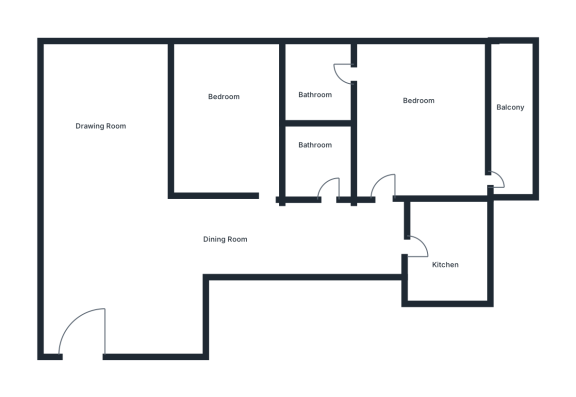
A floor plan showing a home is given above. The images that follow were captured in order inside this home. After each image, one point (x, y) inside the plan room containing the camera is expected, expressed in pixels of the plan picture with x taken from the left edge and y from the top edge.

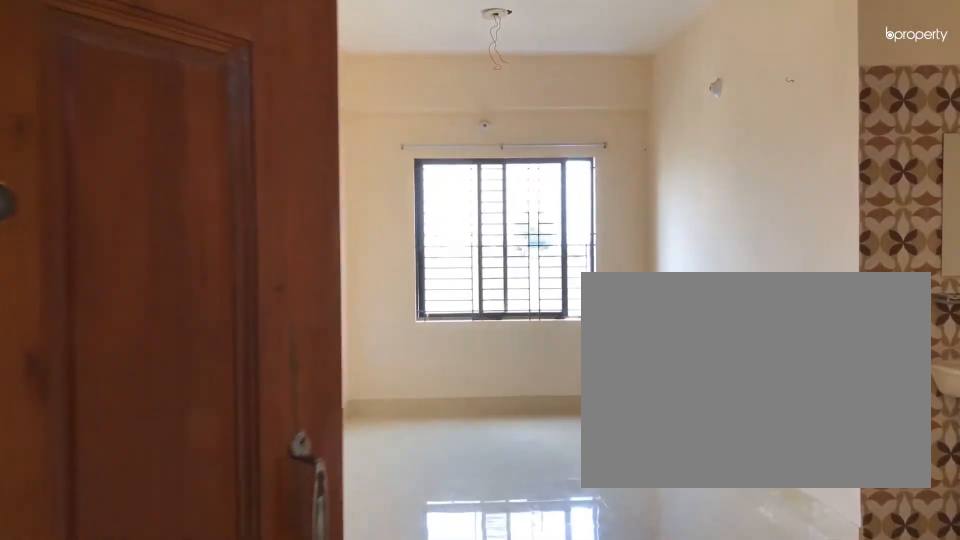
(127, 247)
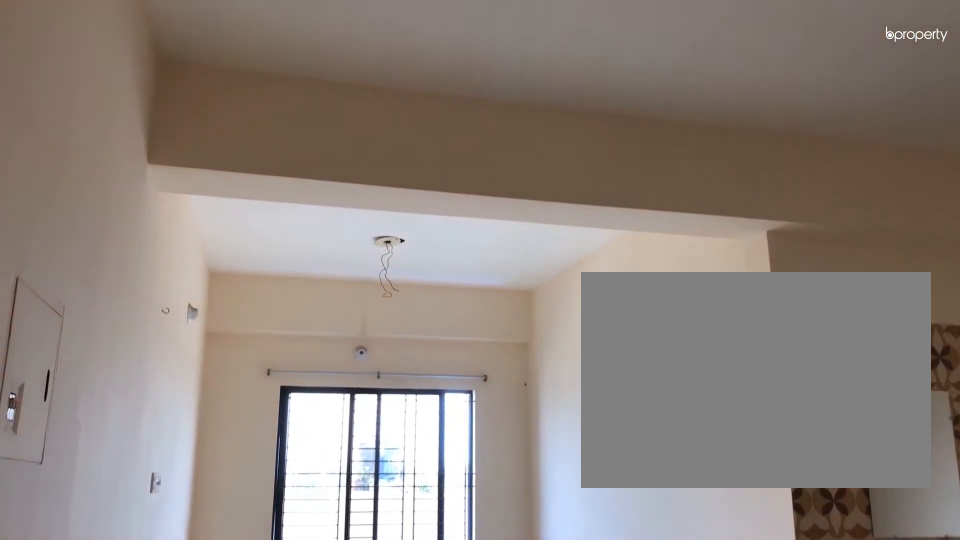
(127, 247)
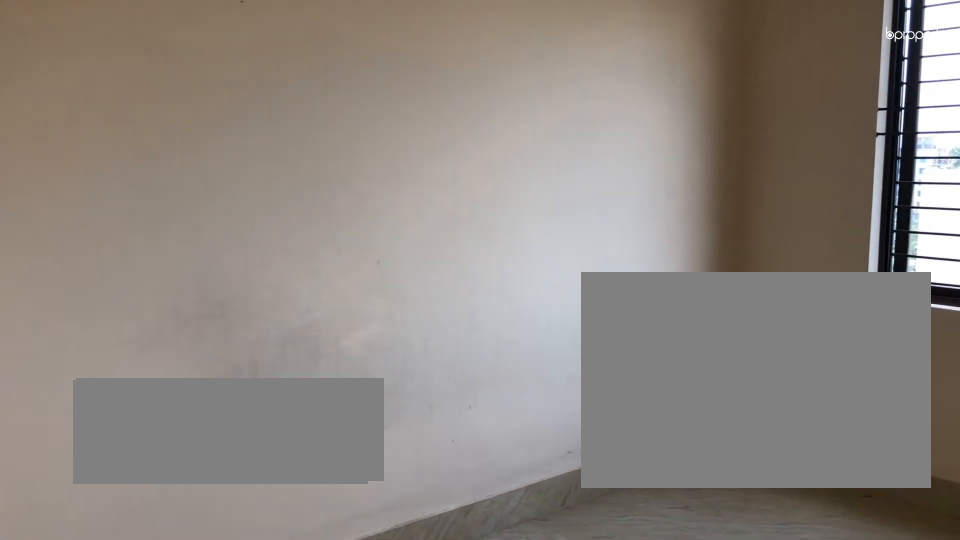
(232, 126)
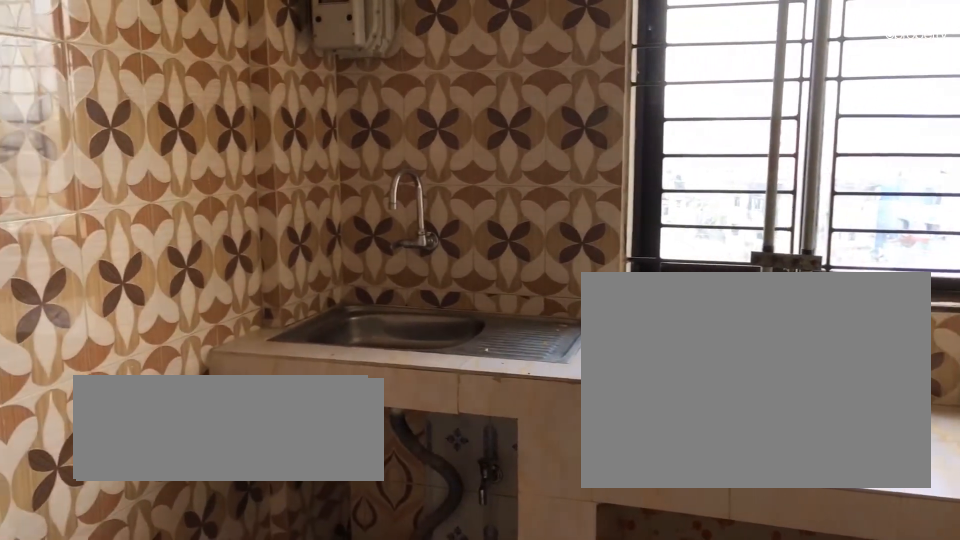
(446, 246)
